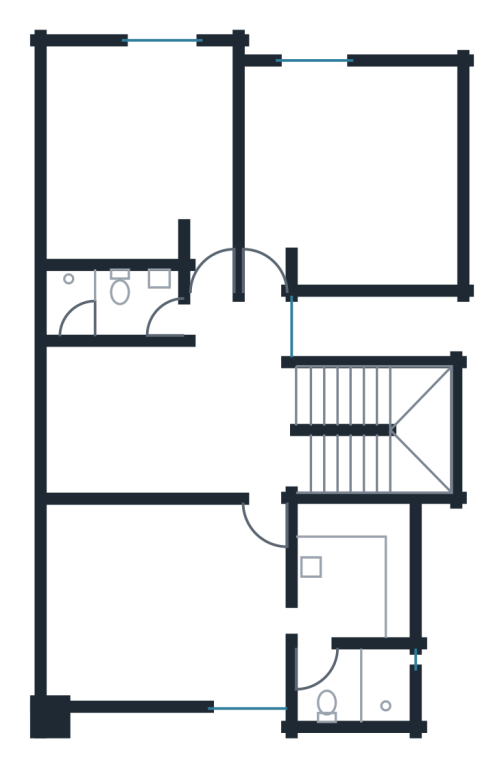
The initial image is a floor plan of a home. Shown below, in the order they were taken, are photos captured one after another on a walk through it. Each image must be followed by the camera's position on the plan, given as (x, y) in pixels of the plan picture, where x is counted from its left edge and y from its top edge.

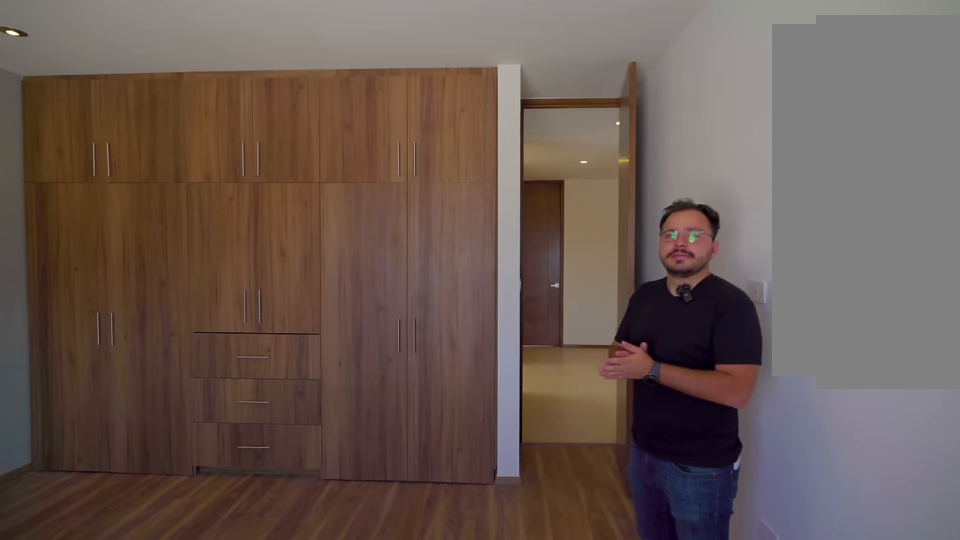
(270, 91)
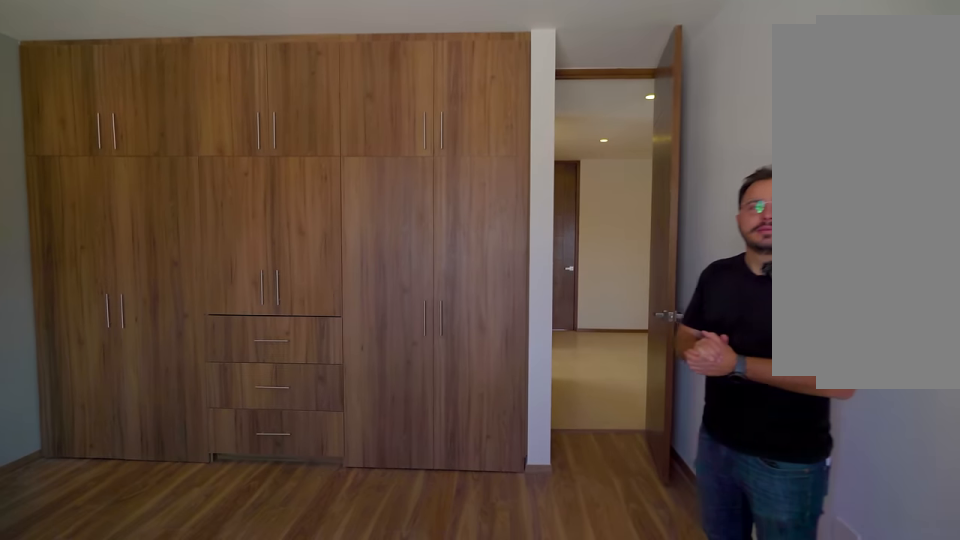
(268, 90)
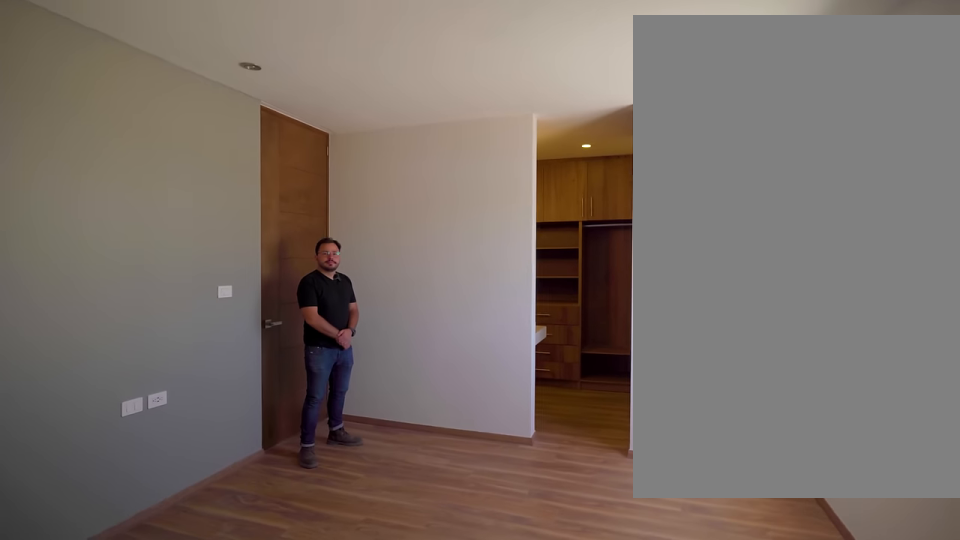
(69, 641)
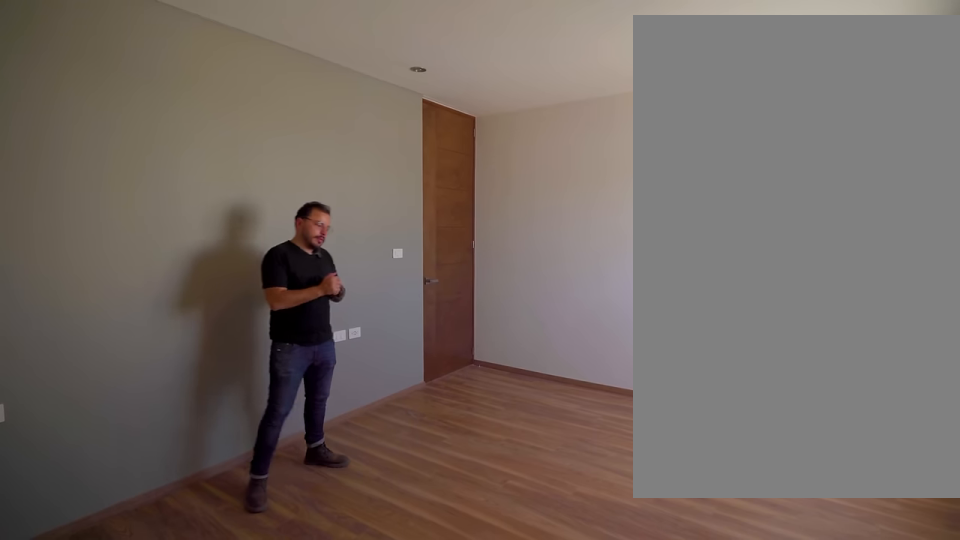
(75, 674)
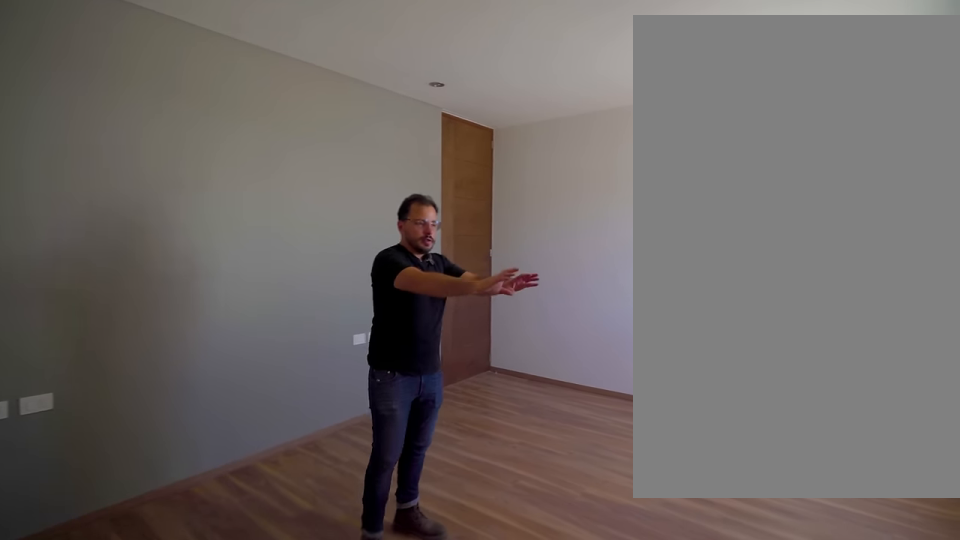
(74, 673)
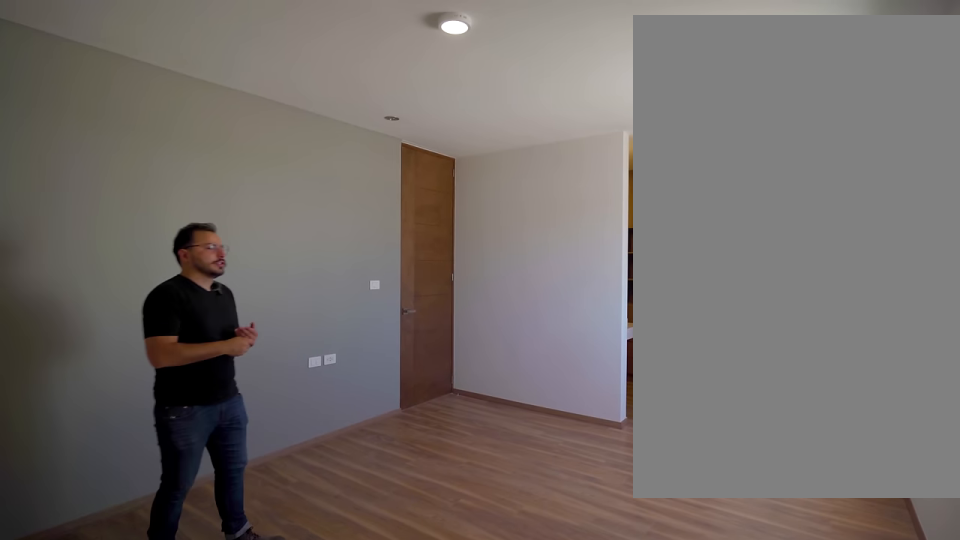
(72, 672)
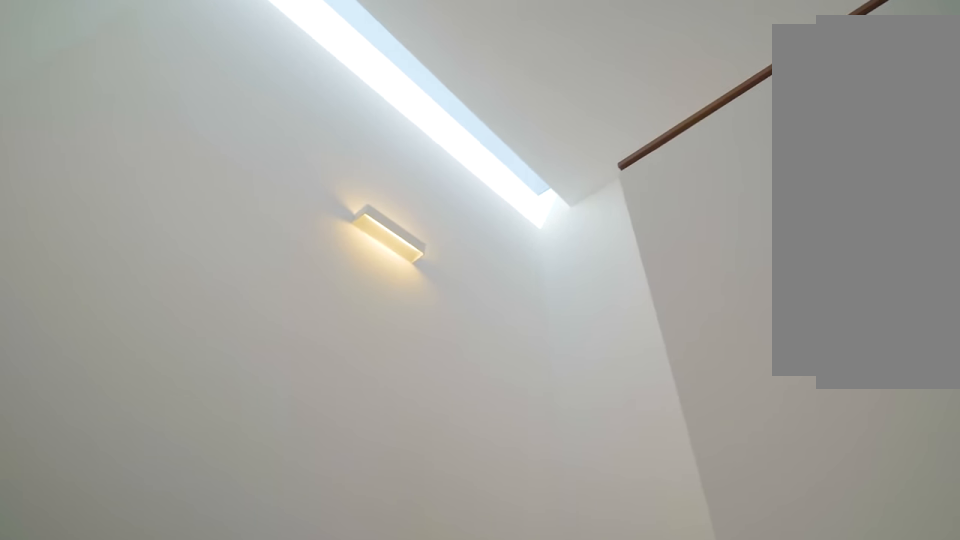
(396, 399)
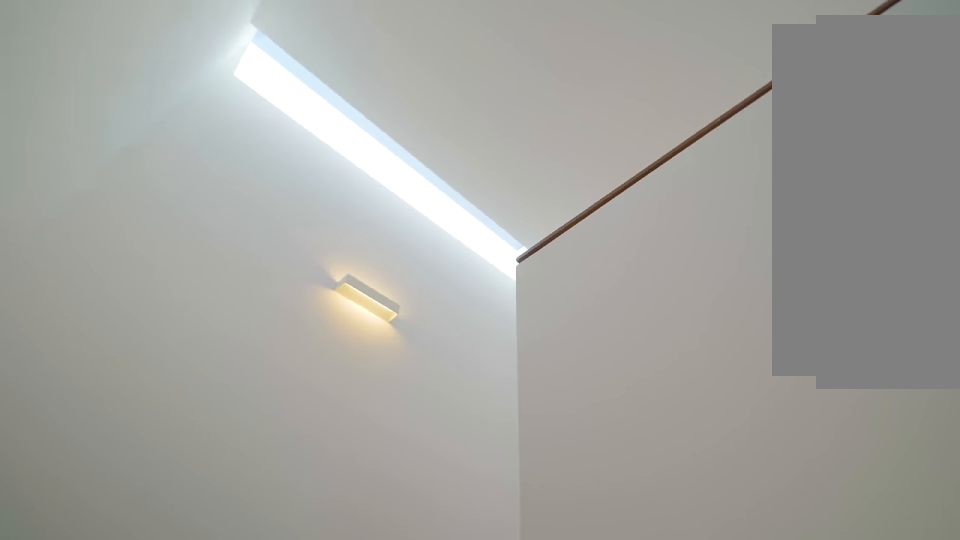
(392, 398)
